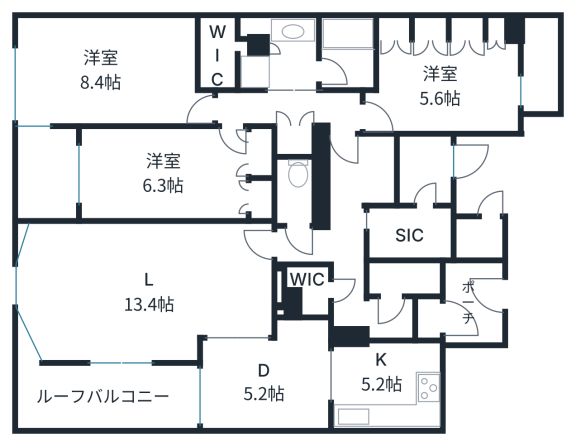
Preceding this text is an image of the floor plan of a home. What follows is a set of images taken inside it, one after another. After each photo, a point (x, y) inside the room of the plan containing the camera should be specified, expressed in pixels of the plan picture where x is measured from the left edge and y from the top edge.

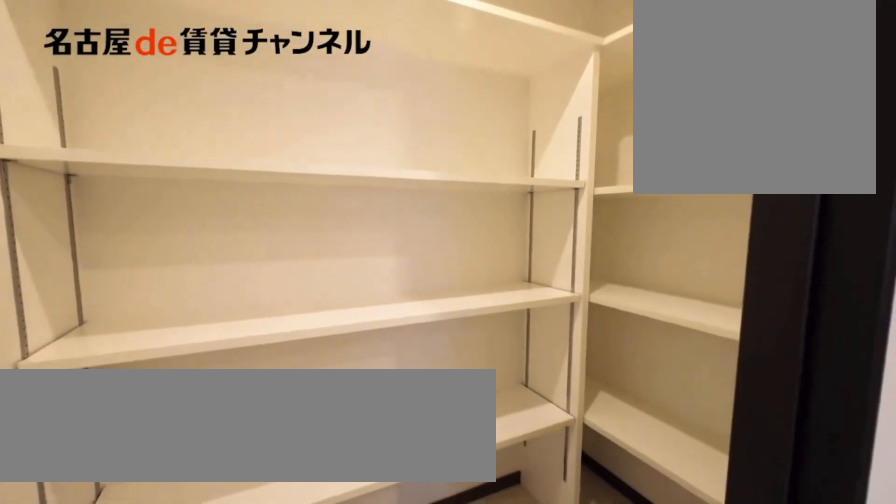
(404, 279)
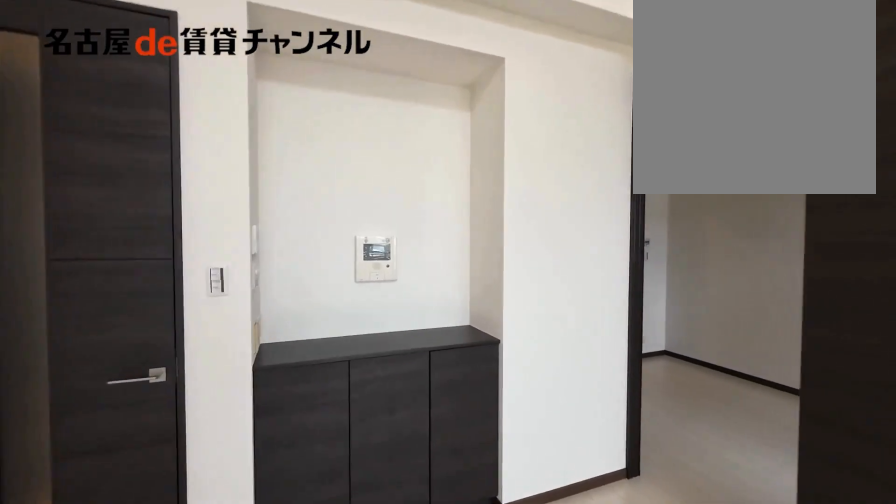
(144, 288)
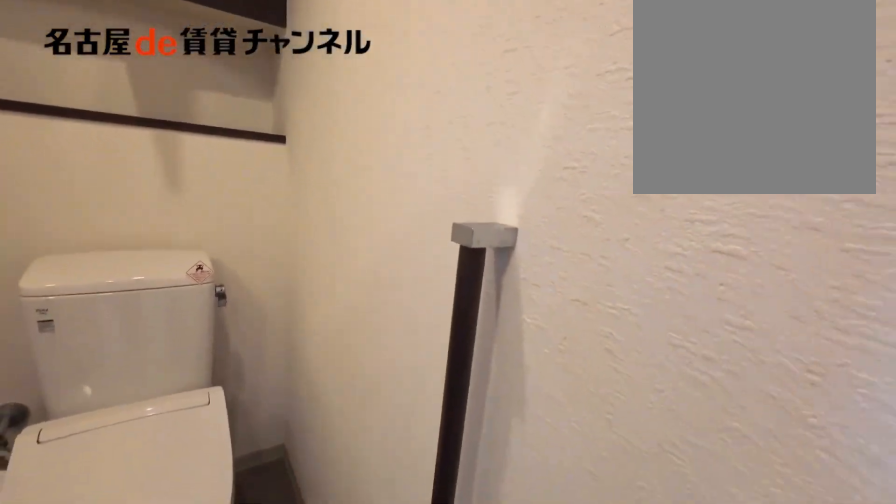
(294, 192)
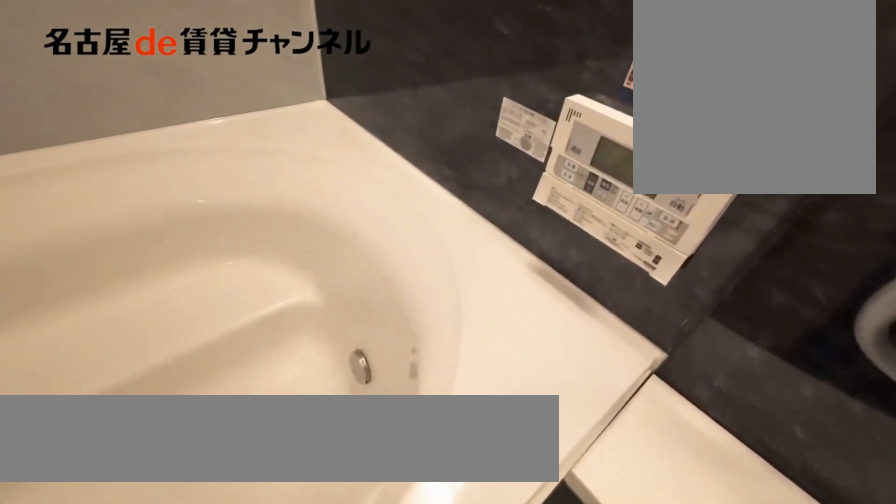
(347, 54)
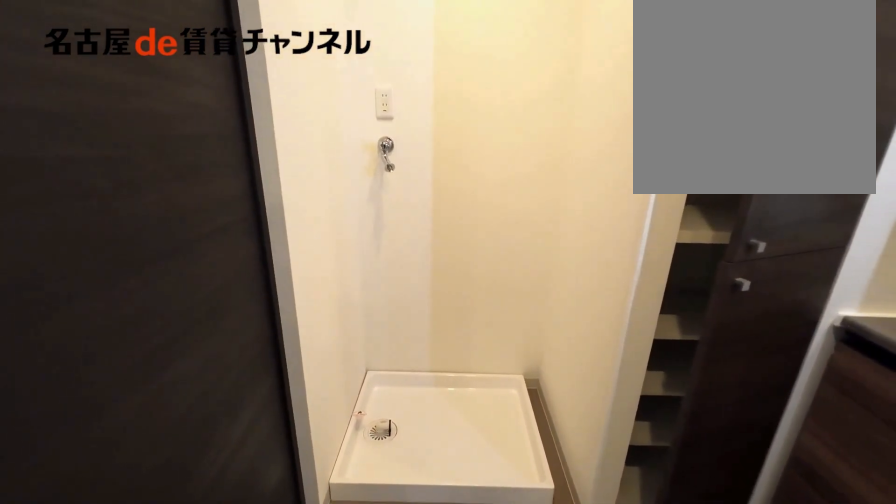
(284, 57)
